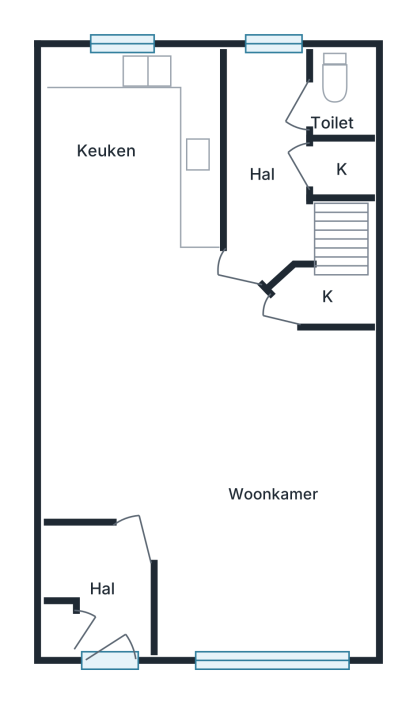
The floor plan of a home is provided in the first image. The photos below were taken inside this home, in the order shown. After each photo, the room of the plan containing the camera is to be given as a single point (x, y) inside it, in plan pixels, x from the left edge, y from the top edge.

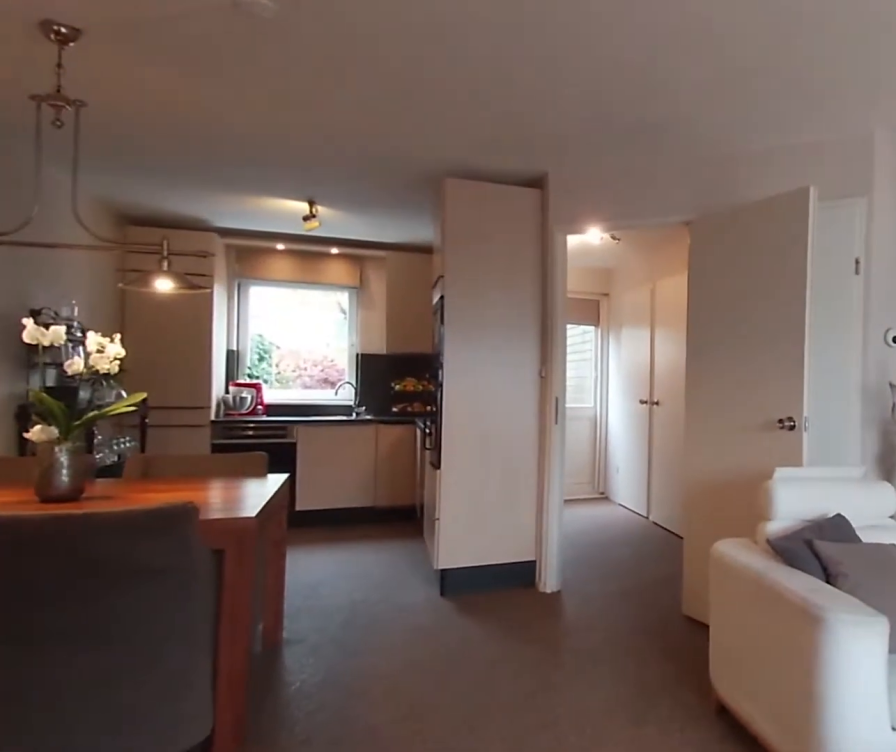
(215, 446)
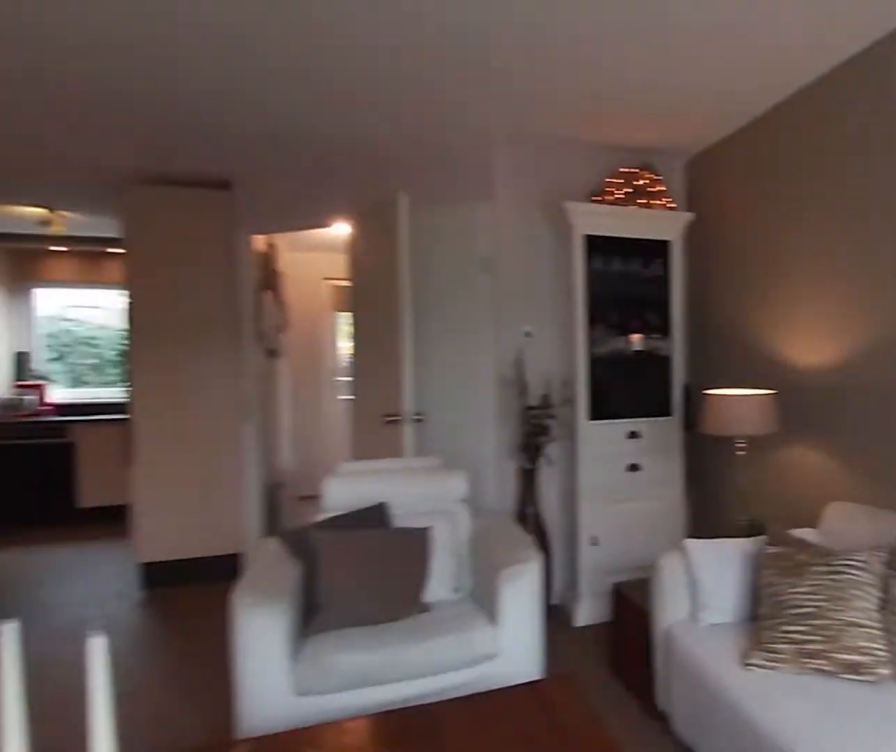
(215, 446)
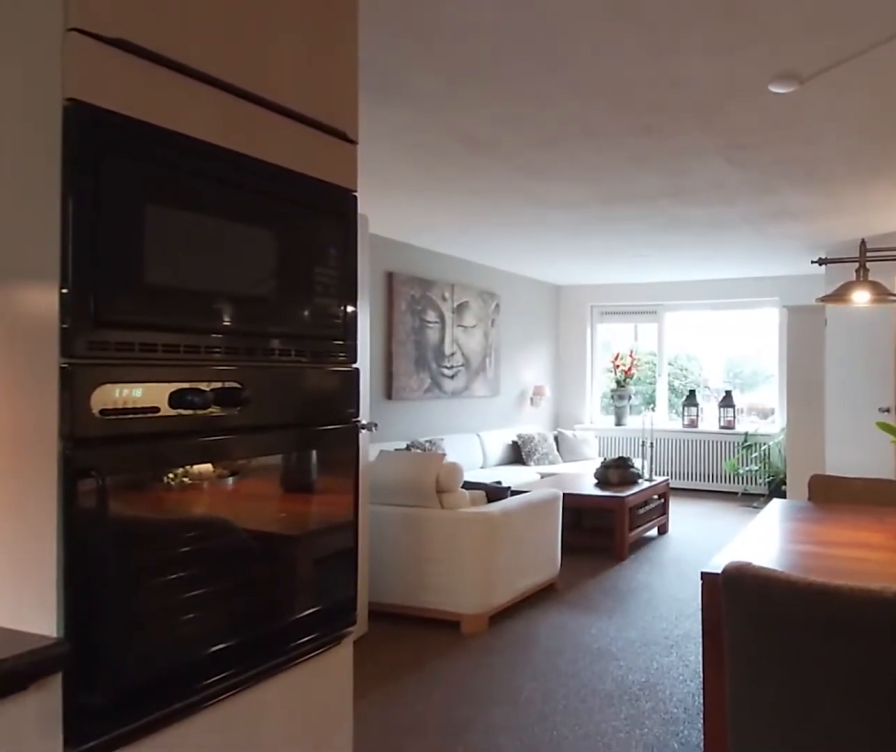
(131, 149)
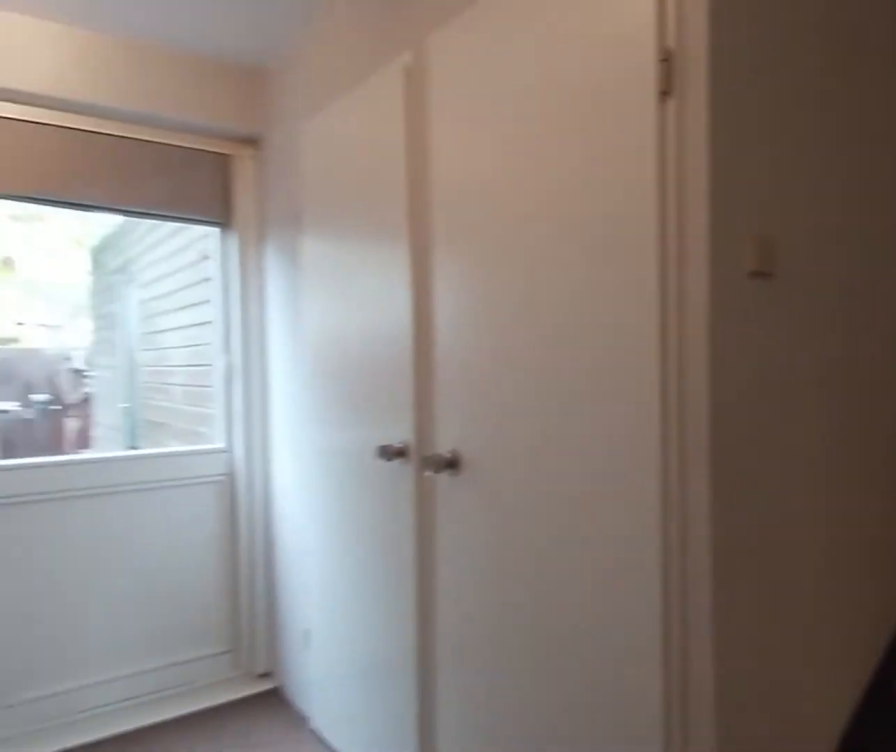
(269, 161)
